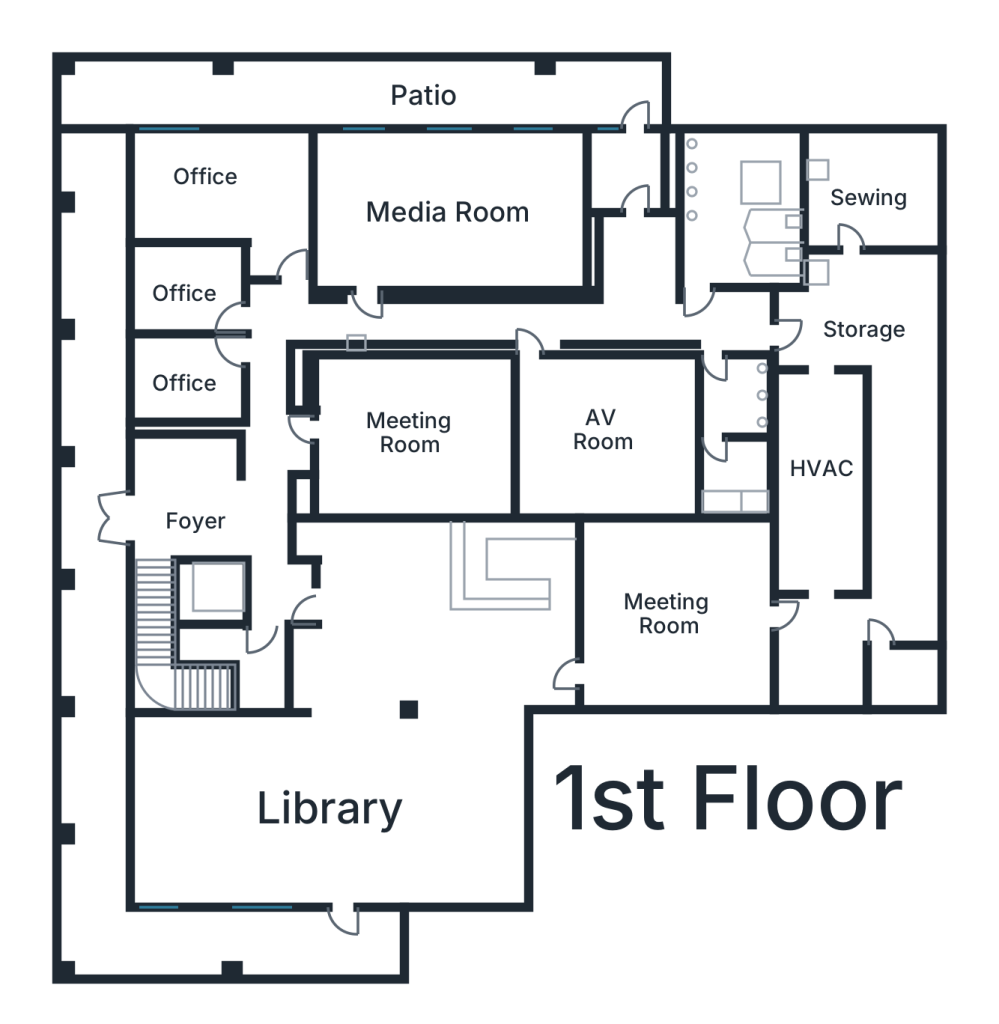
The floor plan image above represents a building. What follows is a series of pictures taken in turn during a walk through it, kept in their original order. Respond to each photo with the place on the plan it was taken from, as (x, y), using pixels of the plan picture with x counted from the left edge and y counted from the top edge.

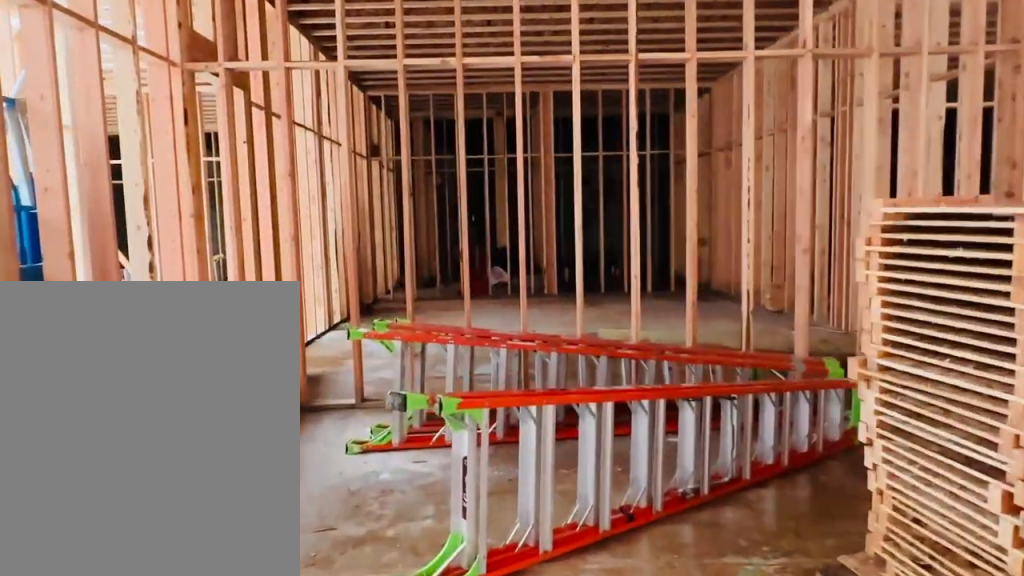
(359, 417)
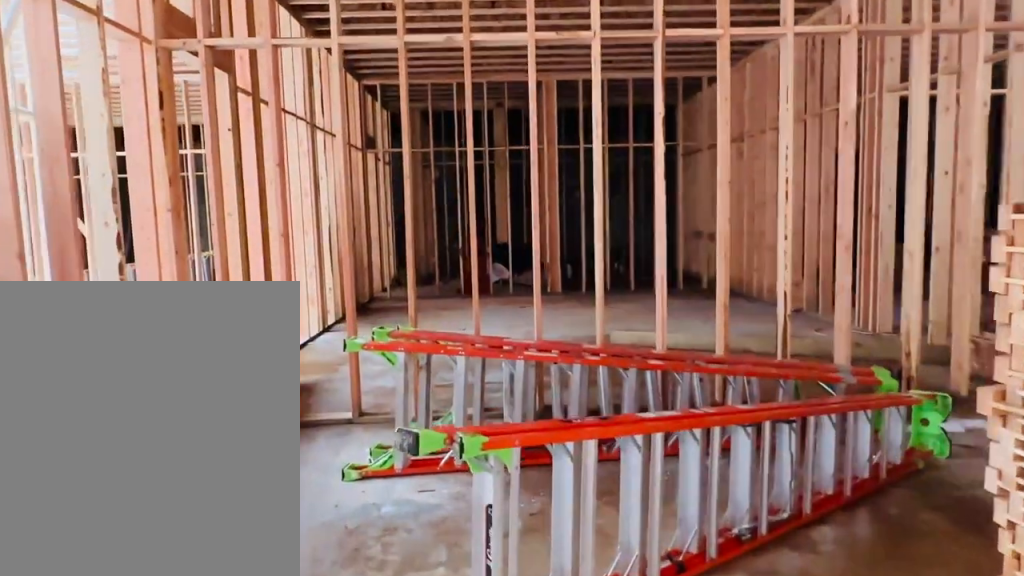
(373, 417)
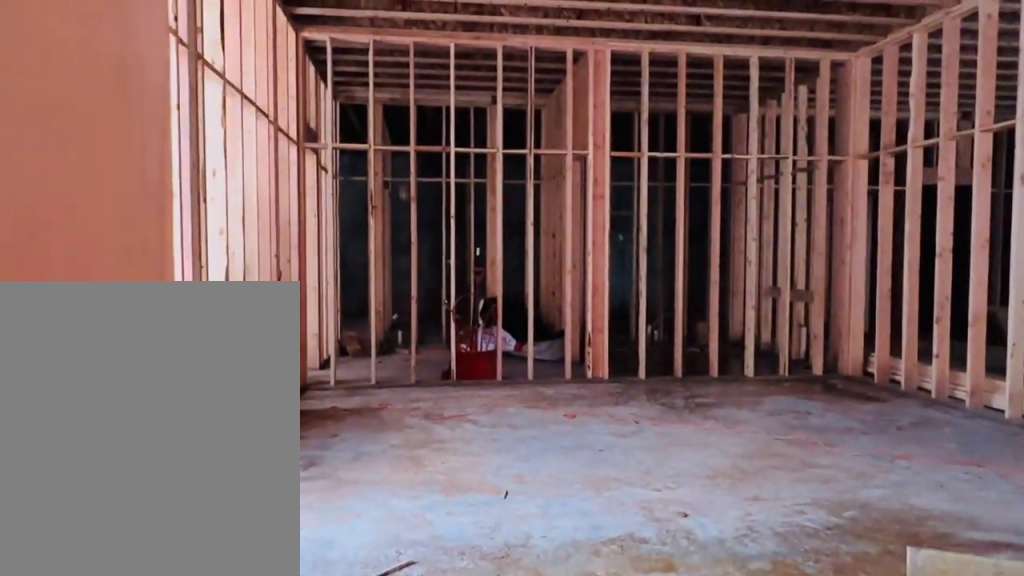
(483, 416)
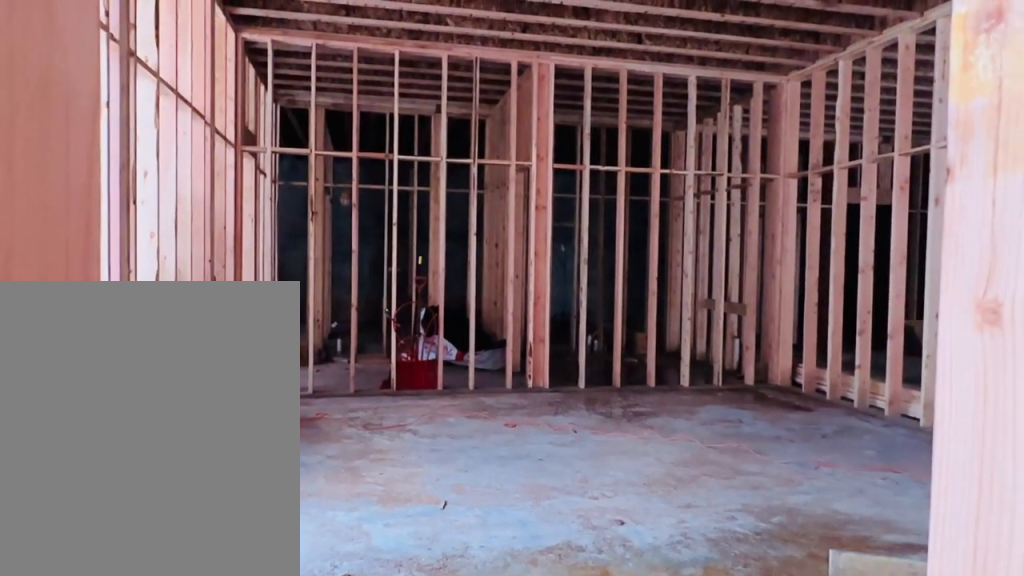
(489, 414)
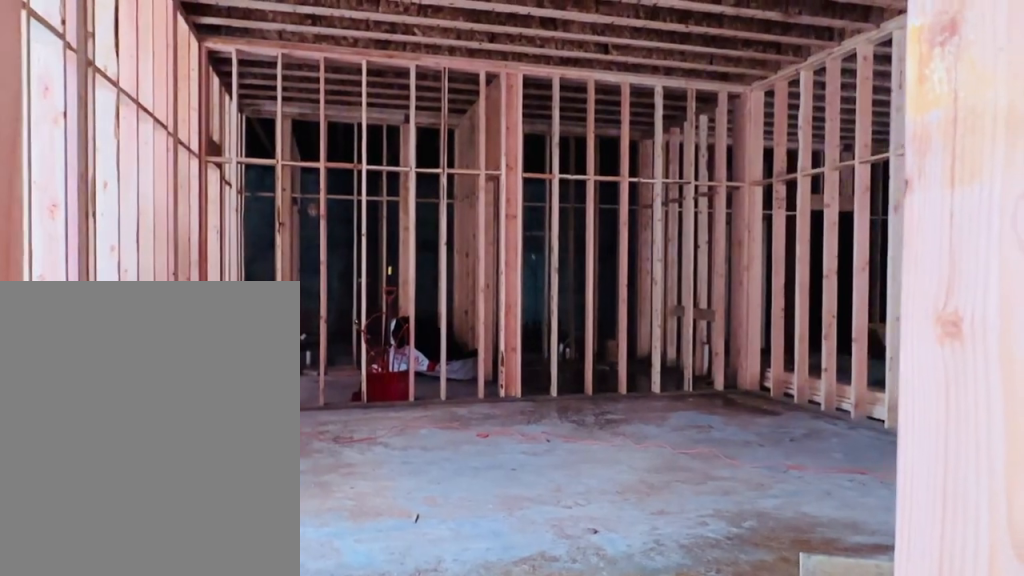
(489, 414)
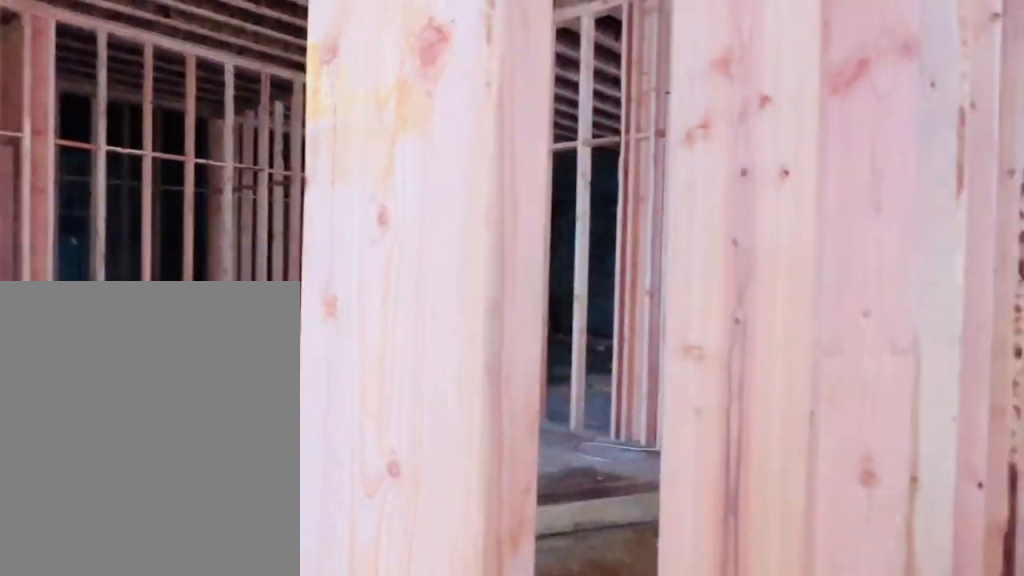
(489, 414)
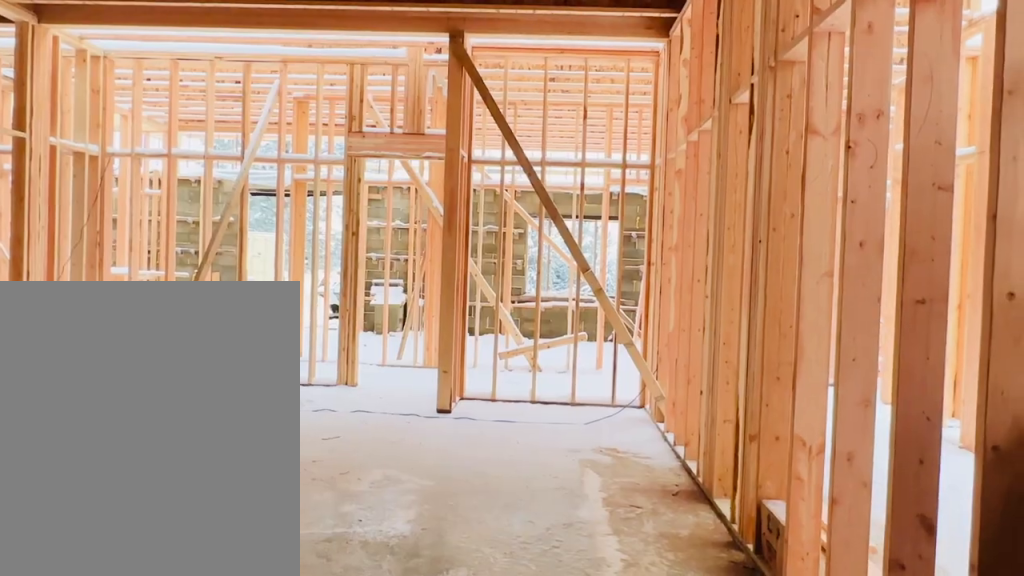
(490, 414)
